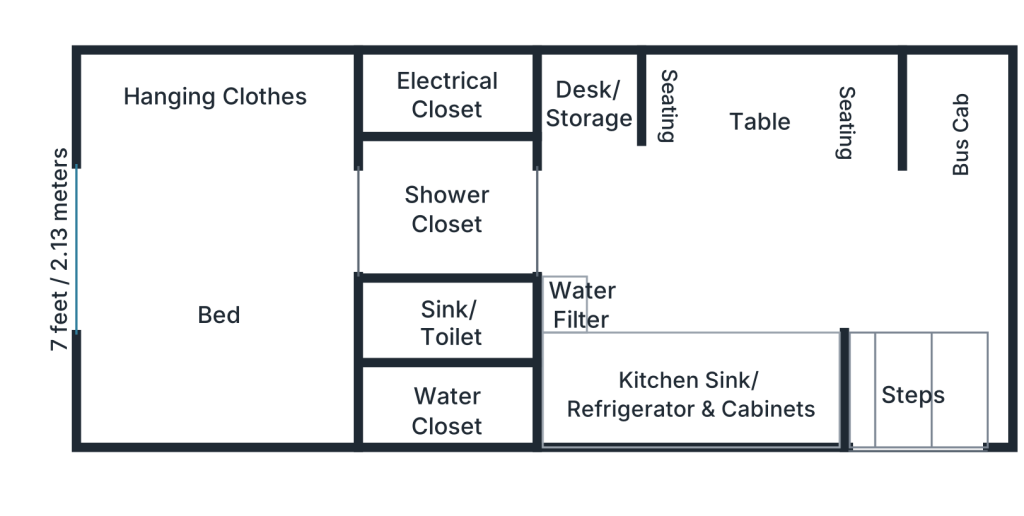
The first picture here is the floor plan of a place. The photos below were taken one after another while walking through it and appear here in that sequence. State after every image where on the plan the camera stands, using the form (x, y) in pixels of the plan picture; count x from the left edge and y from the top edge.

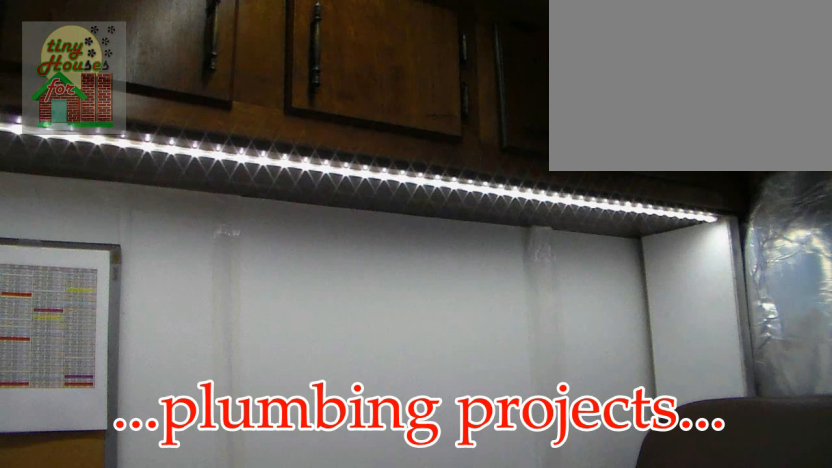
(683, 246)
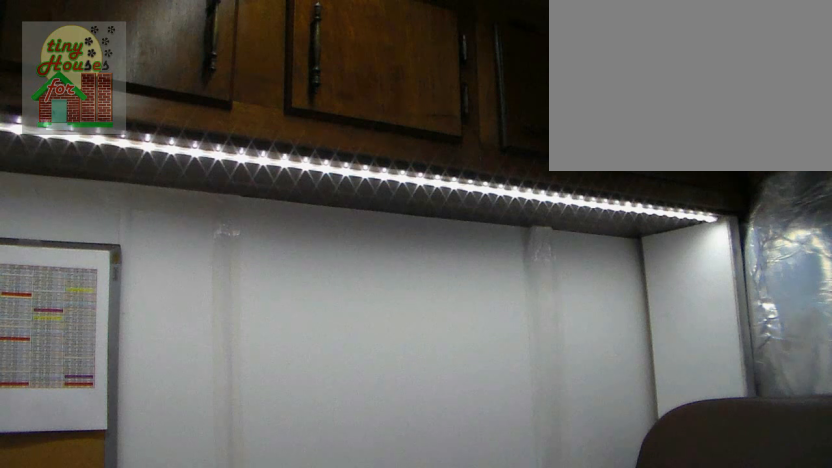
(683, 246)
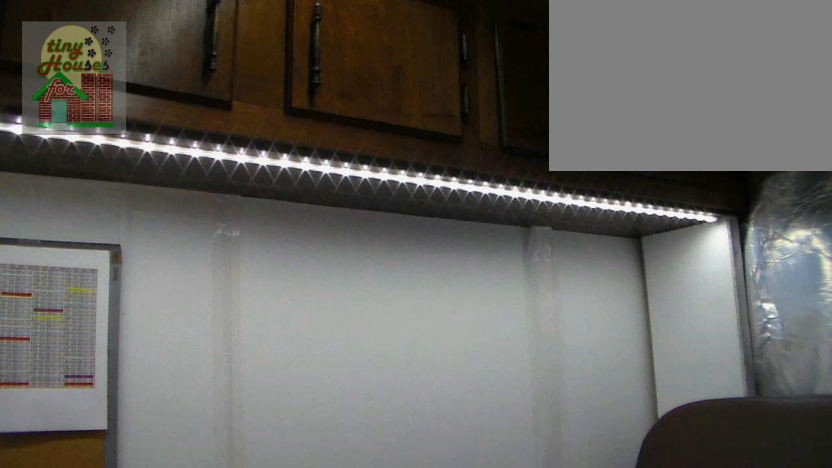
(683, 246)
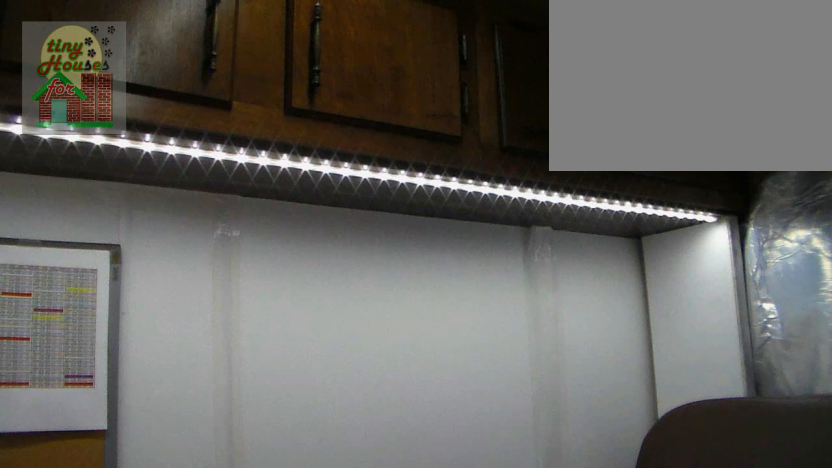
(683, 242)
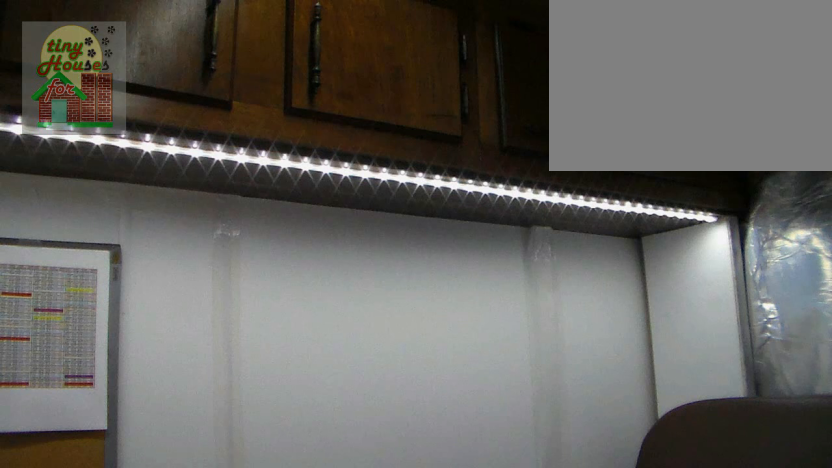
(683, 242)
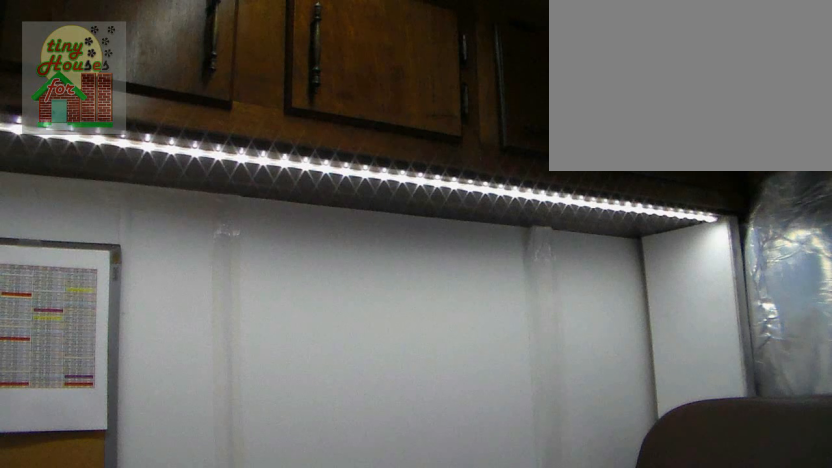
(683, 242)
